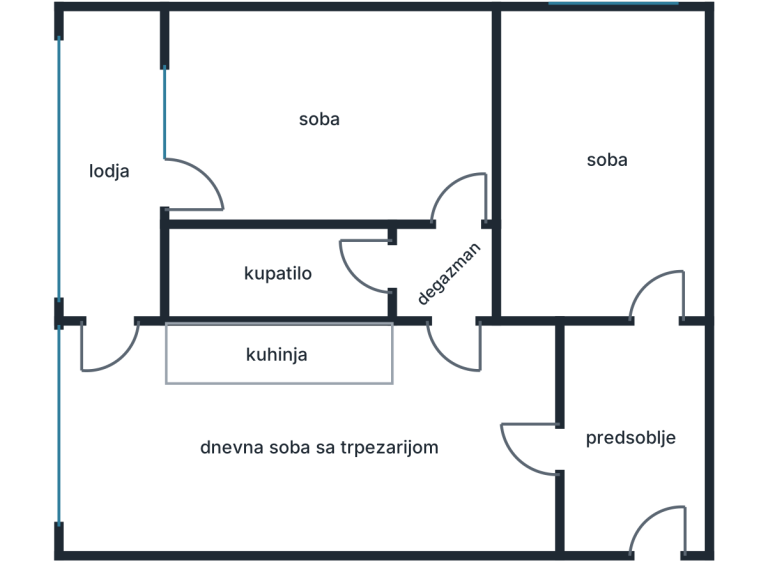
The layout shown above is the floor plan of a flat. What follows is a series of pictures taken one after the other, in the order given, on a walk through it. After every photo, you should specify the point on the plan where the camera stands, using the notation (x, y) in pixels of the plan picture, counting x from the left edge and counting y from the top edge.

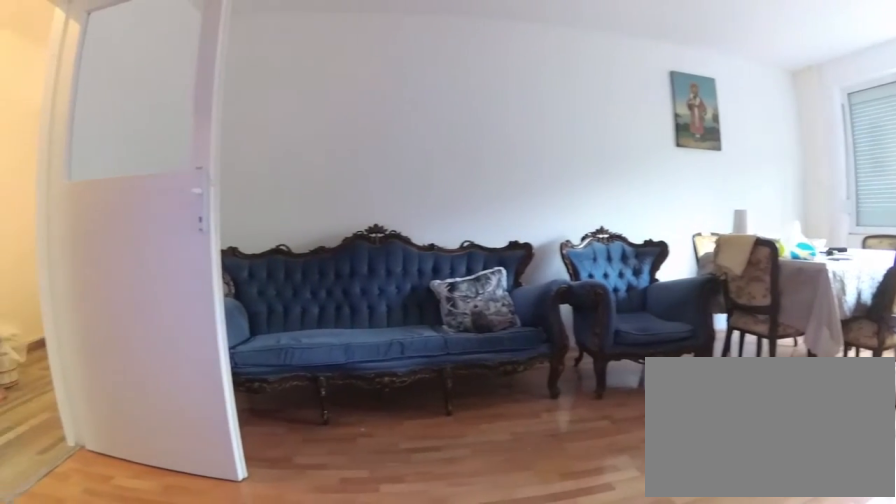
(459, 339)
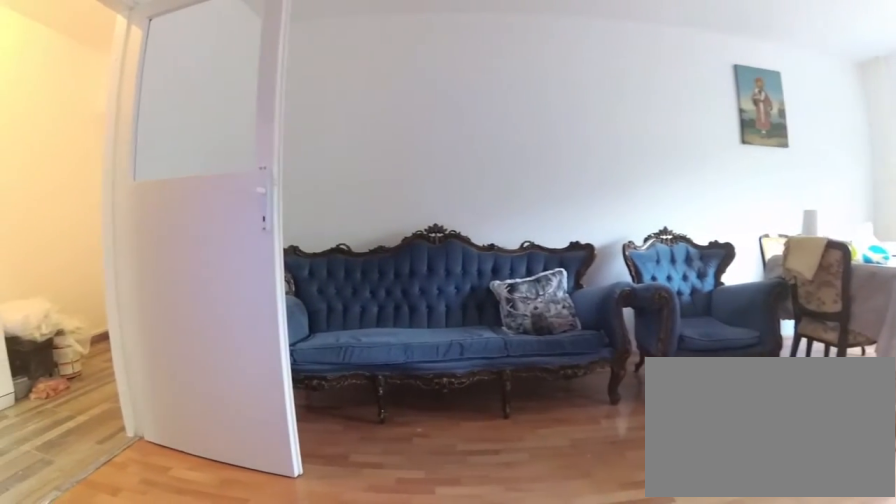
(456, 339)
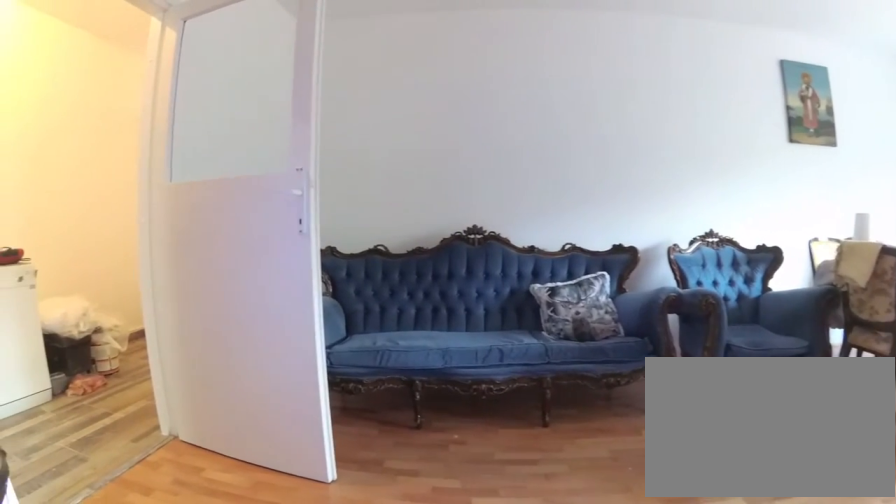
(453, 339)
